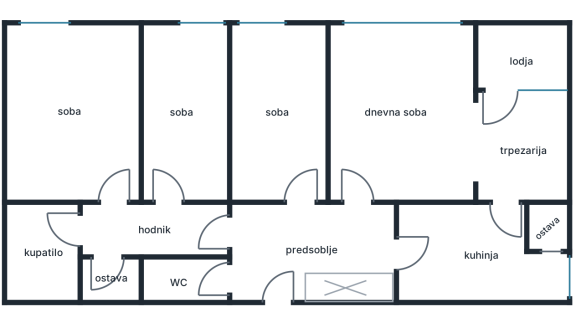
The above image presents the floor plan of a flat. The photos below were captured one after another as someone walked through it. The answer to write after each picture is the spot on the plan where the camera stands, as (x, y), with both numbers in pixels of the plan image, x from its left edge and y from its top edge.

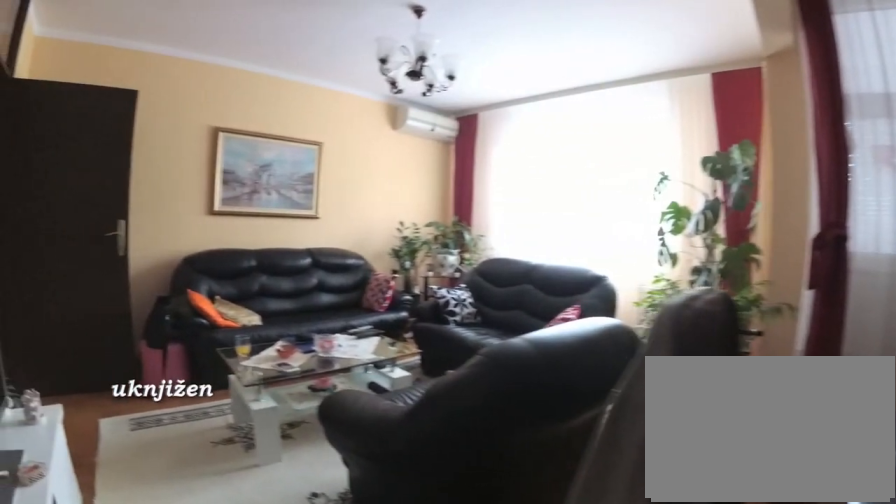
(495, 190)
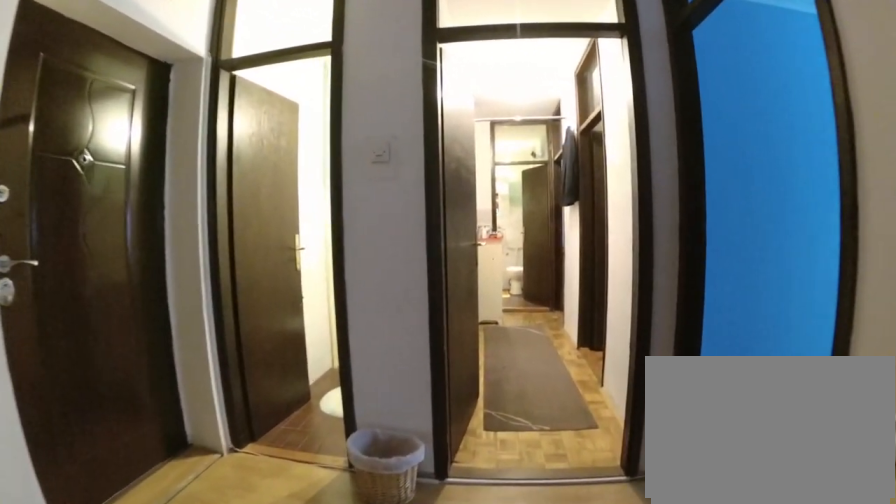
(346, 233)
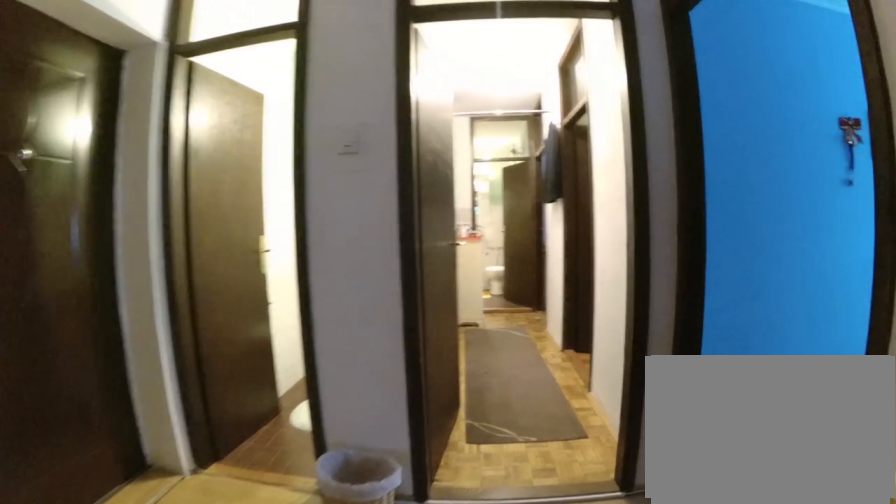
(343, 232)
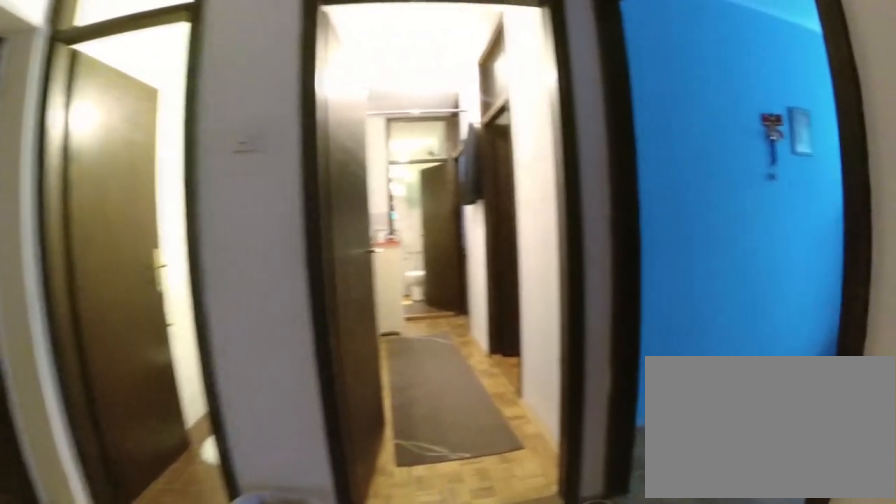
(340, 232)
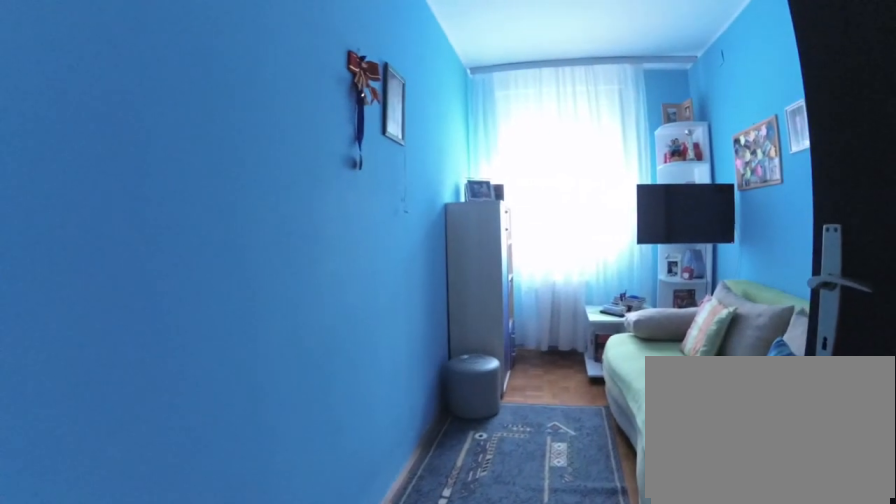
(299, 203)
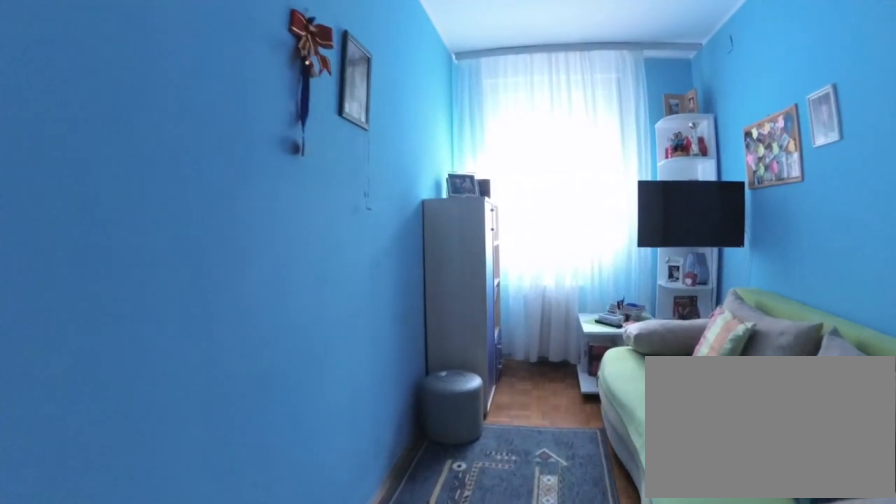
(299, 187)
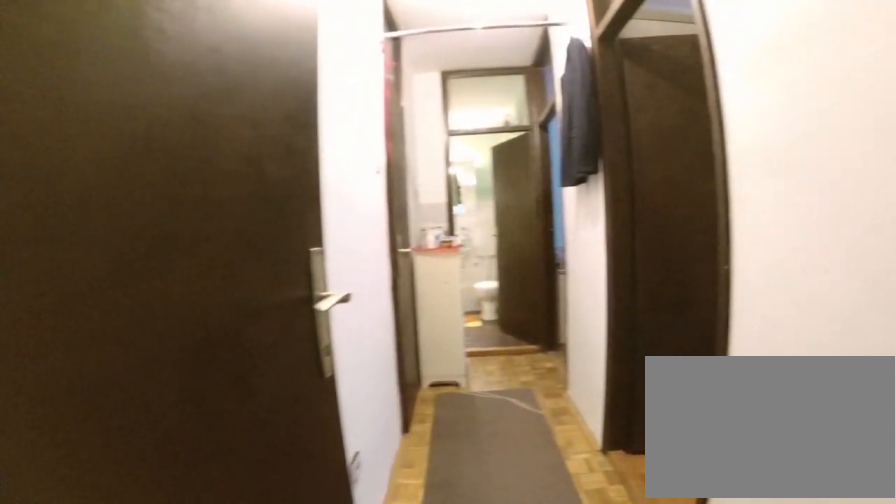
(273, 235)
